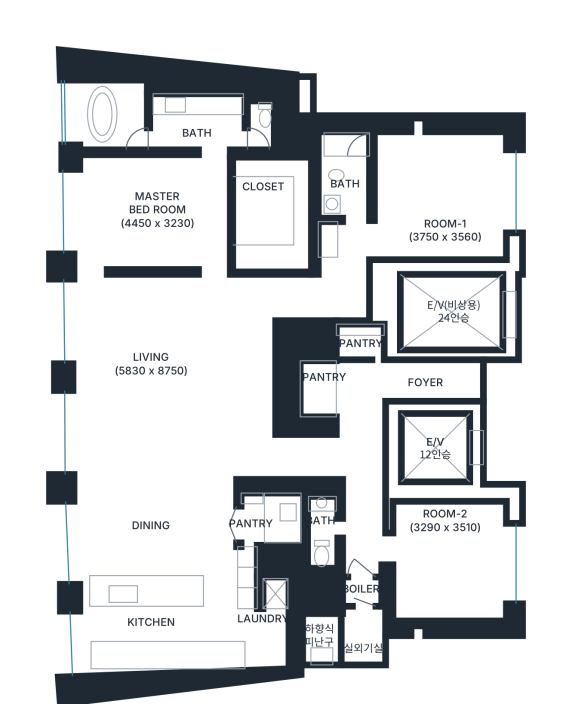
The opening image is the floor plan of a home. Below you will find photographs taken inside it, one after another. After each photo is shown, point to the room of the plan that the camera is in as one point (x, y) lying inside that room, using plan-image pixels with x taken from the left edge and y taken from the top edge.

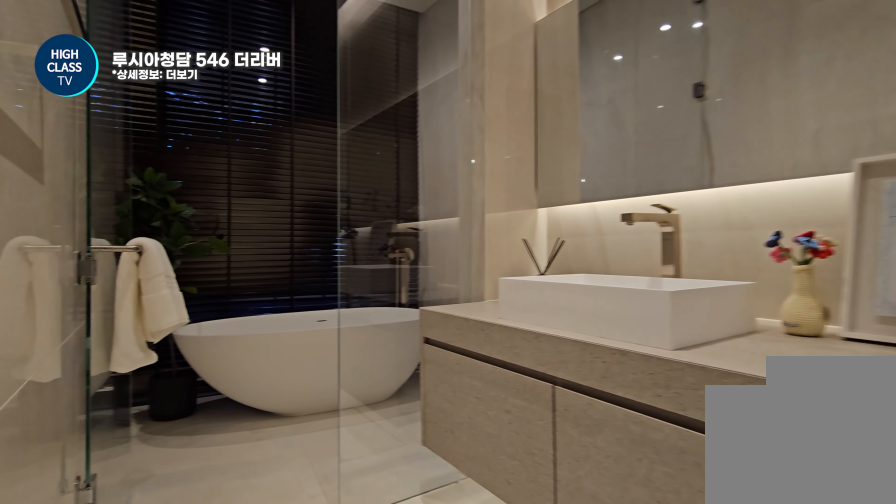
(172, 116)
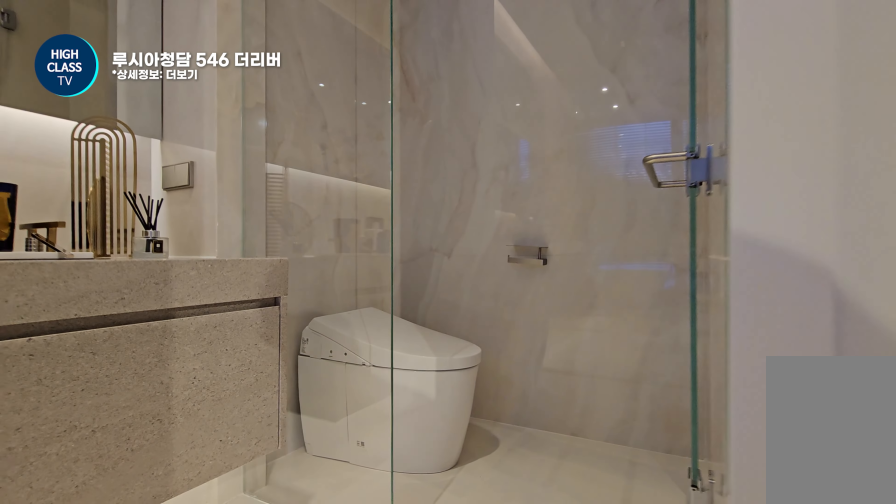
(172, 116)
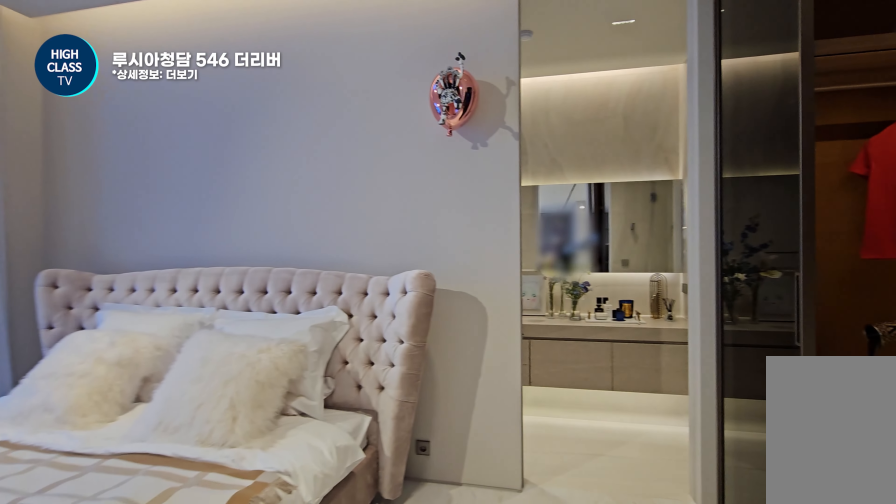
(190, 208)
